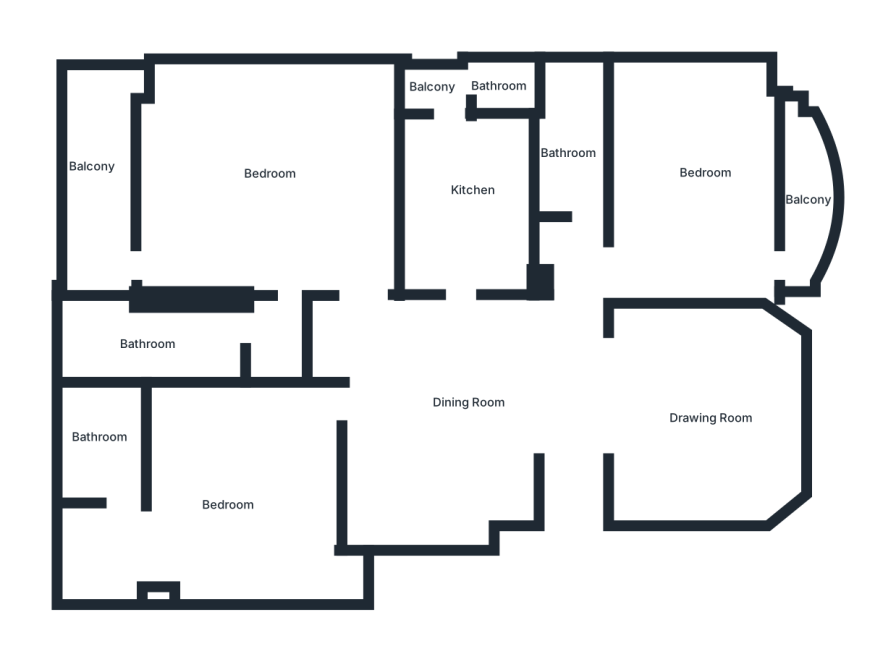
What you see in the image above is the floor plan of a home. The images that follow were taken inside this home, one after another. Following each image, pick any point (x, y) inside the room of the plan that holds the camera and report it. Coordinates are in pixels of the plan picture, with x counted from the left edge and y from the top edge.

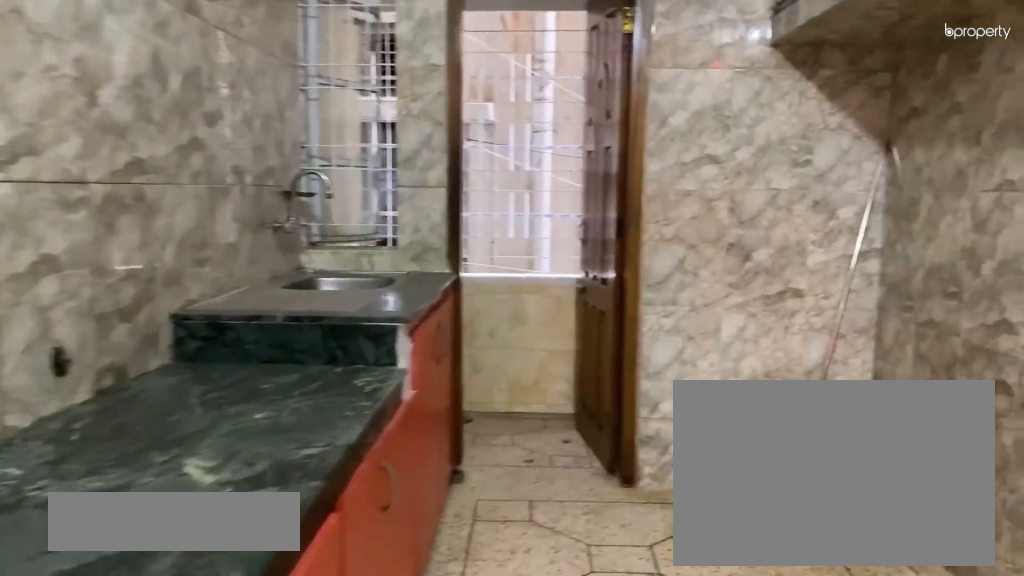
(454, 248)
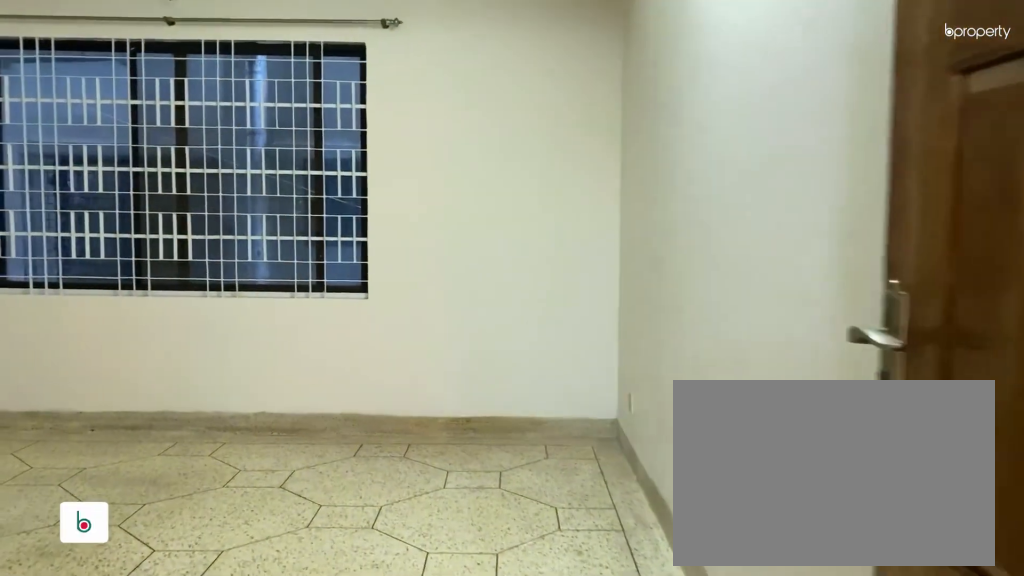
(269, 176)
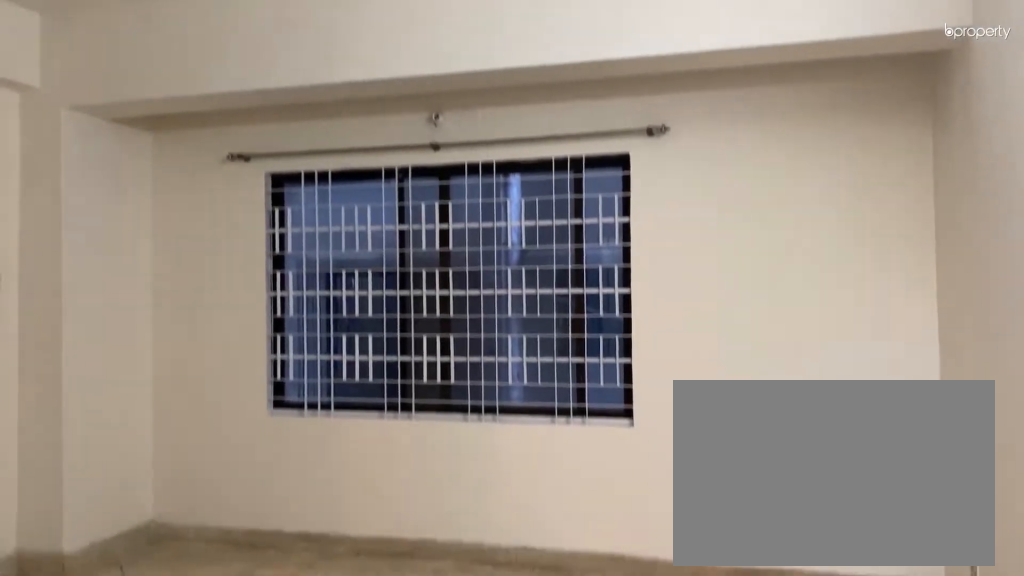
(269, 176)
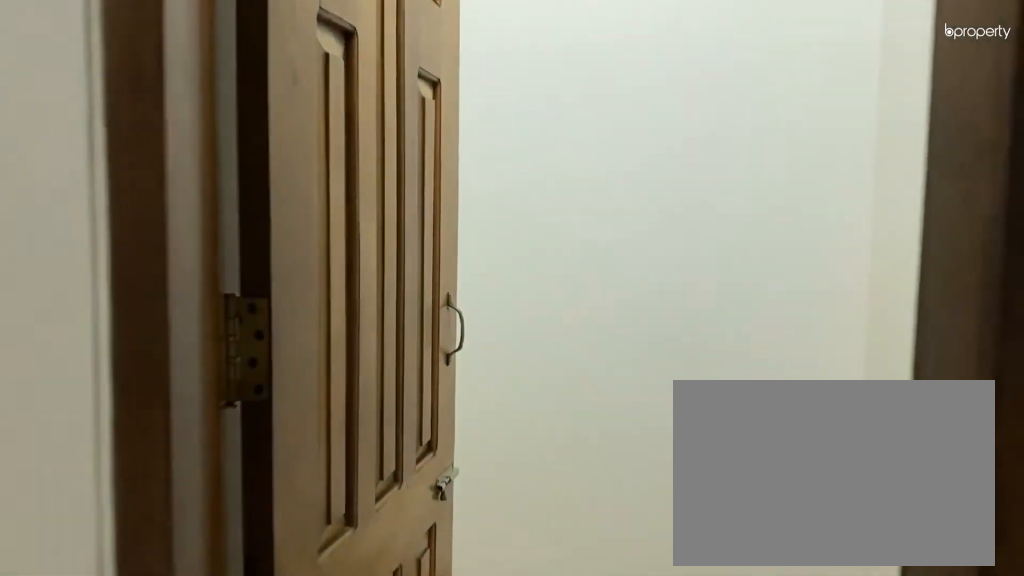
(267, 337)
